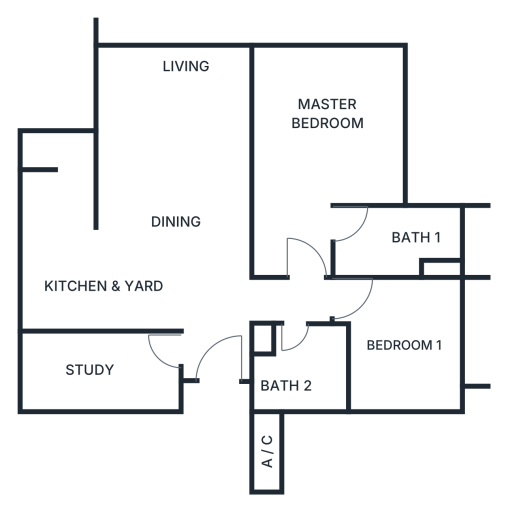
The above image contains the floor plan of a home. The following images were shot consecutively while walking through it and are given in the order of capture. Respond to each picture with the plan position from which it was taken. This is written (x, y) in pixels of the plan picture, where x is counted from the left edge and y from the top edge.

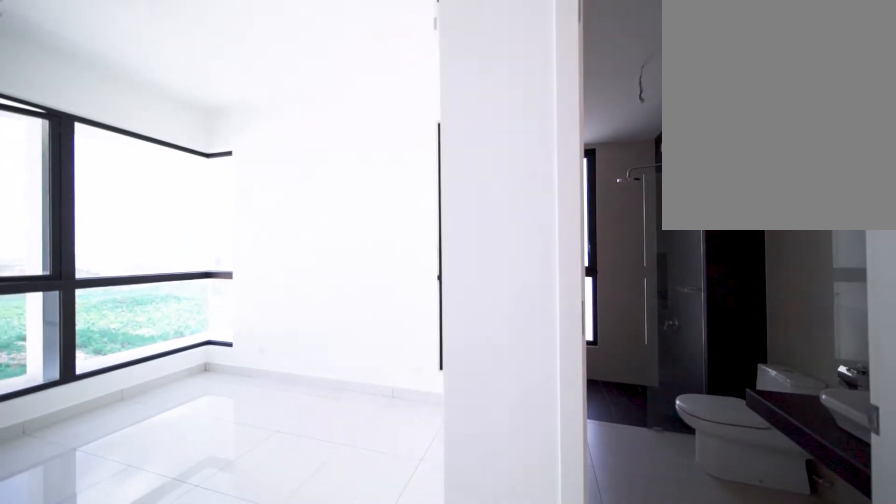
(317, 247)
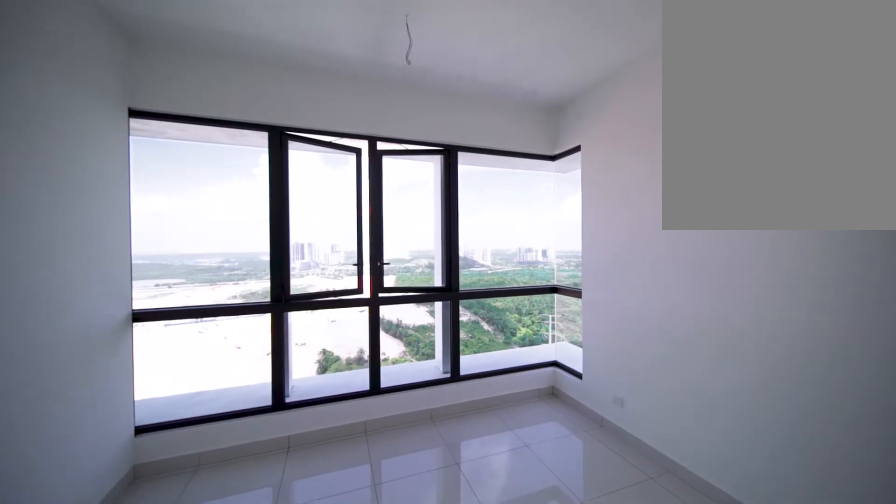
(312, 160)
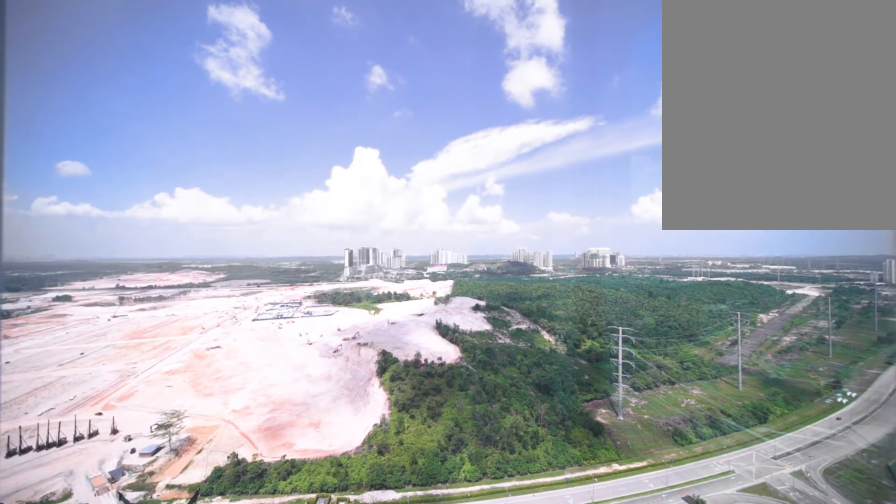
(357, 84)
